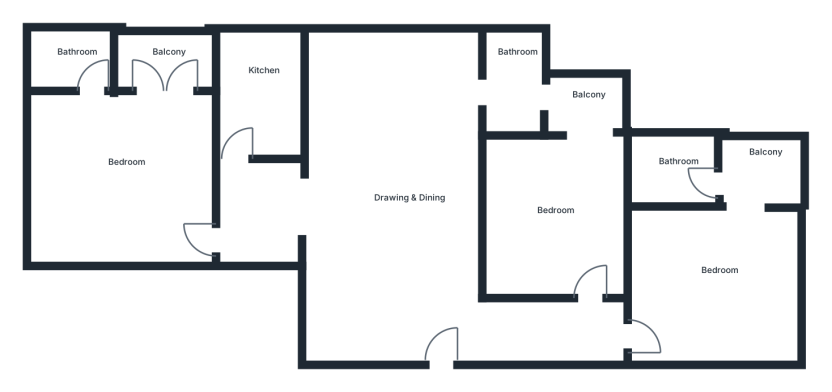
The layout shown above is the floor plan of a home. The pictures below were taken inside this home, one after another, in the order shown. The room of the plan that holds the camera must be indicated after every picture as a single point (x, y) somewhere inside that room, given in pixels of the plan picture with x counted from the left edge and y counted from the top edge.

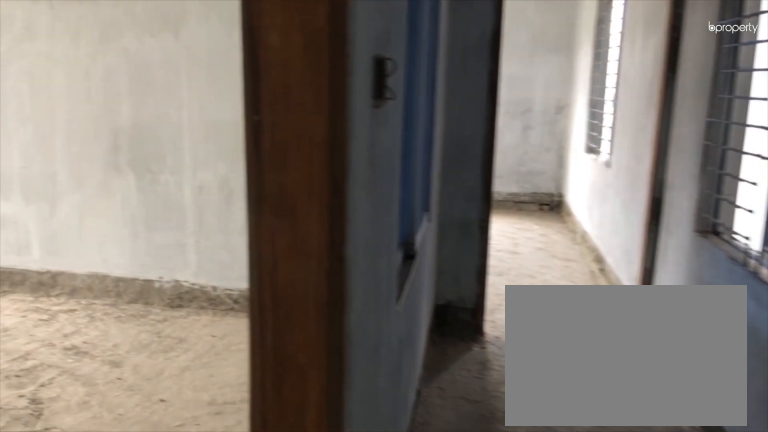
(574, 283)
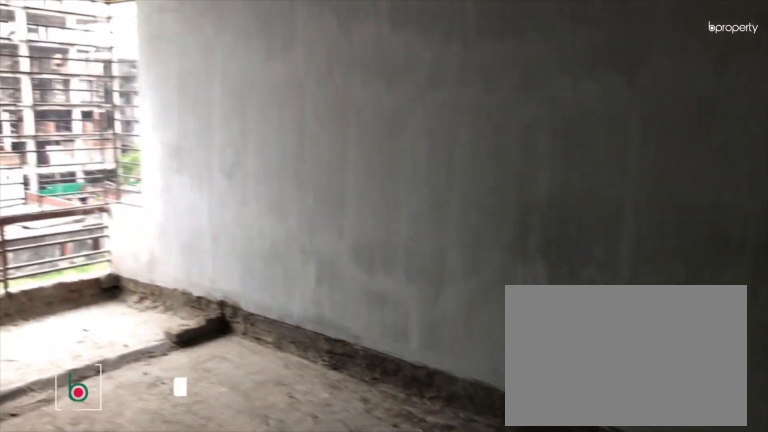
(541, 214)
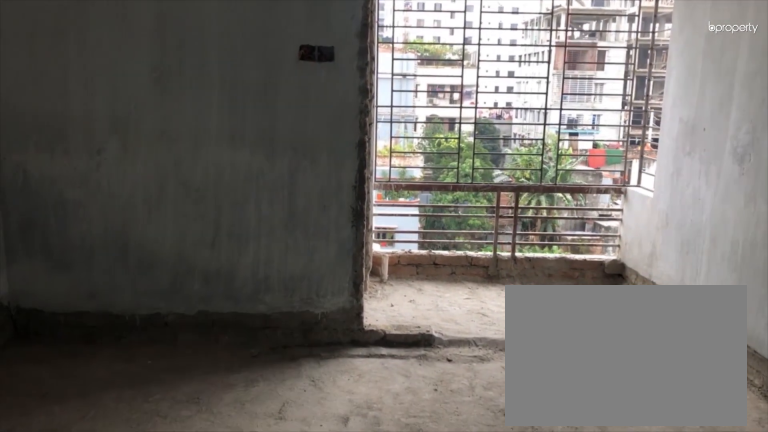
(541, 214)
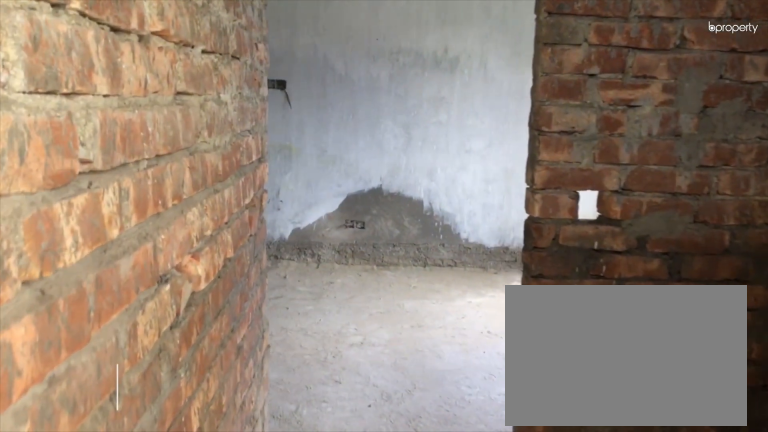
(522, 92)
